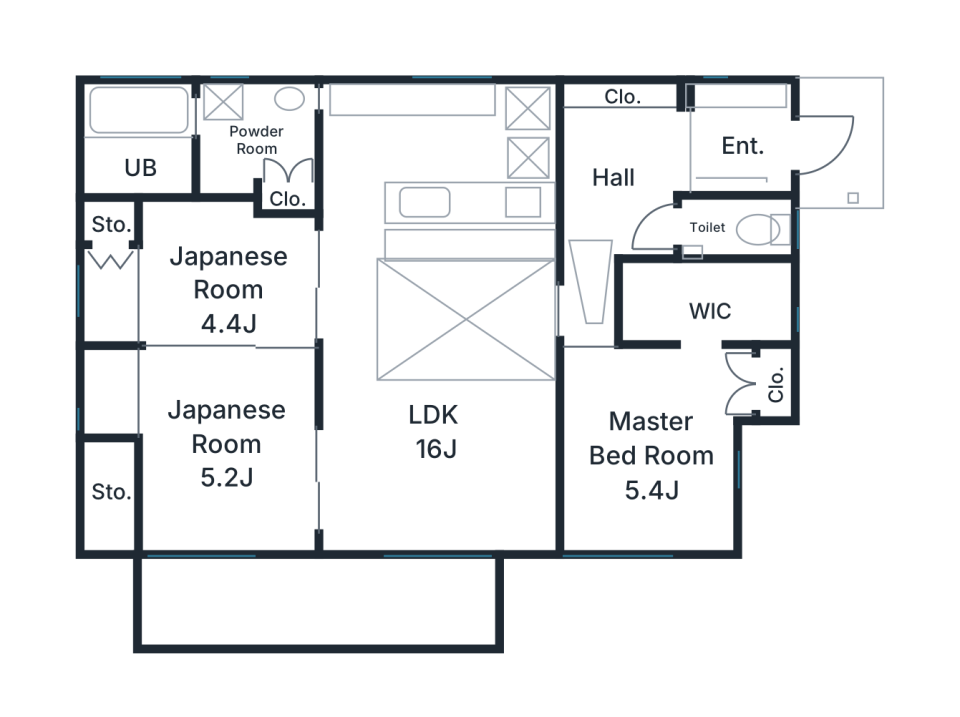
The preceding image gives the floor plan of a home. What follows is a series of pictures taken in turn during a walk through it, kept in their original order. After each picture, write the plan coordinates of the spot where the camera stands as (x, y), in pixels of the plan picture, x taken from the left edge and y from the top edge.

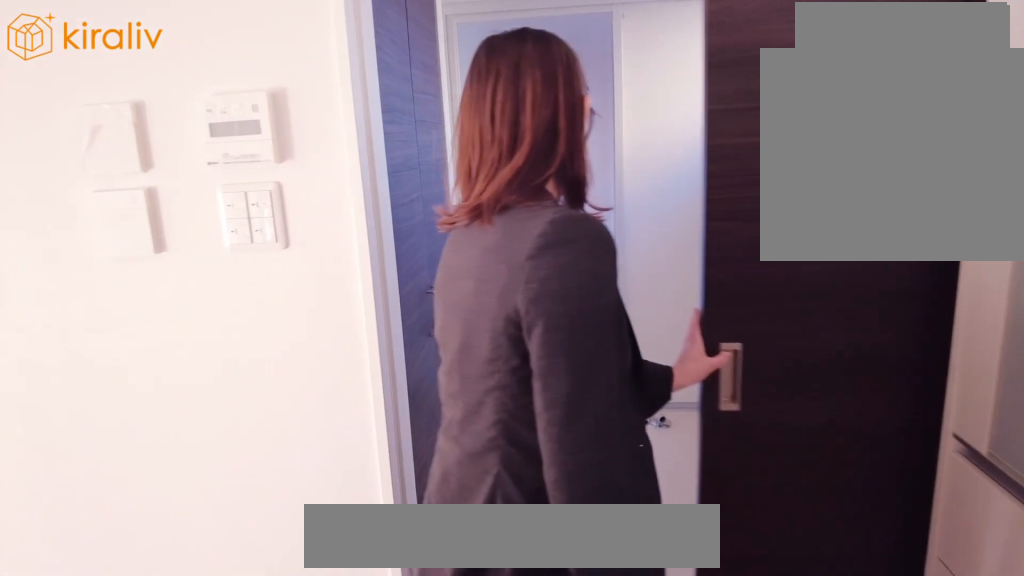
(318, 172)
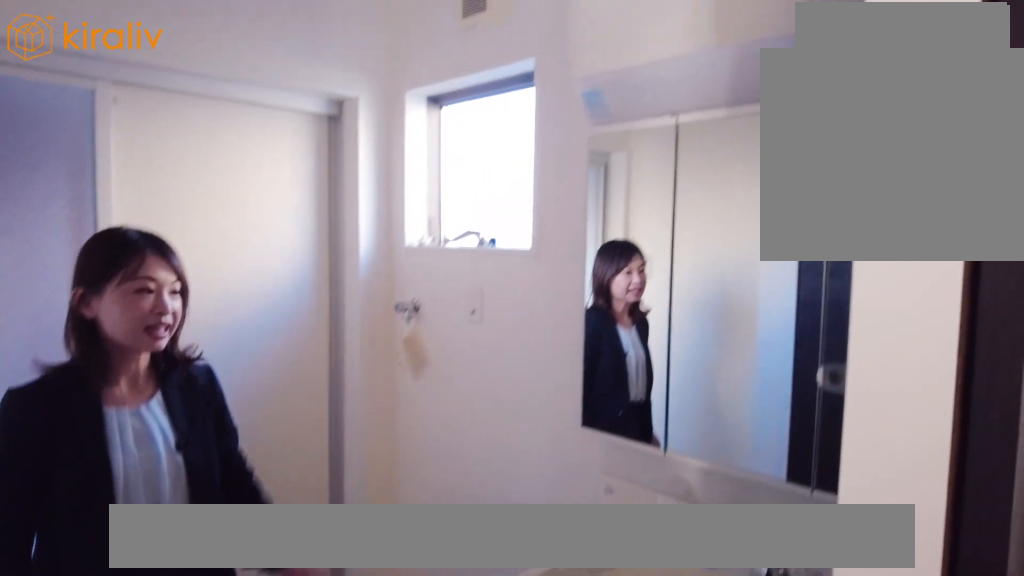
(260, 166)
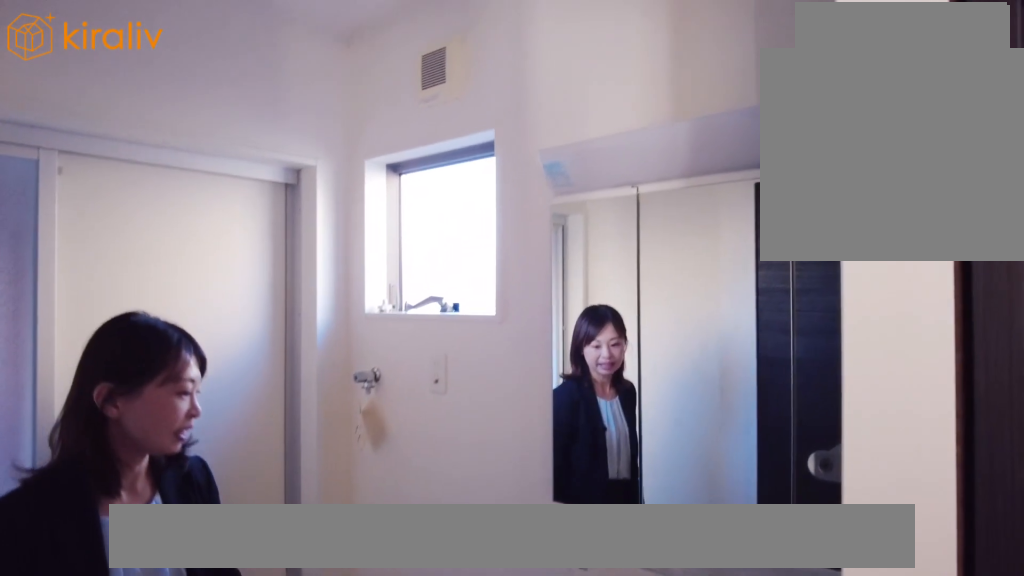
(261, 164)
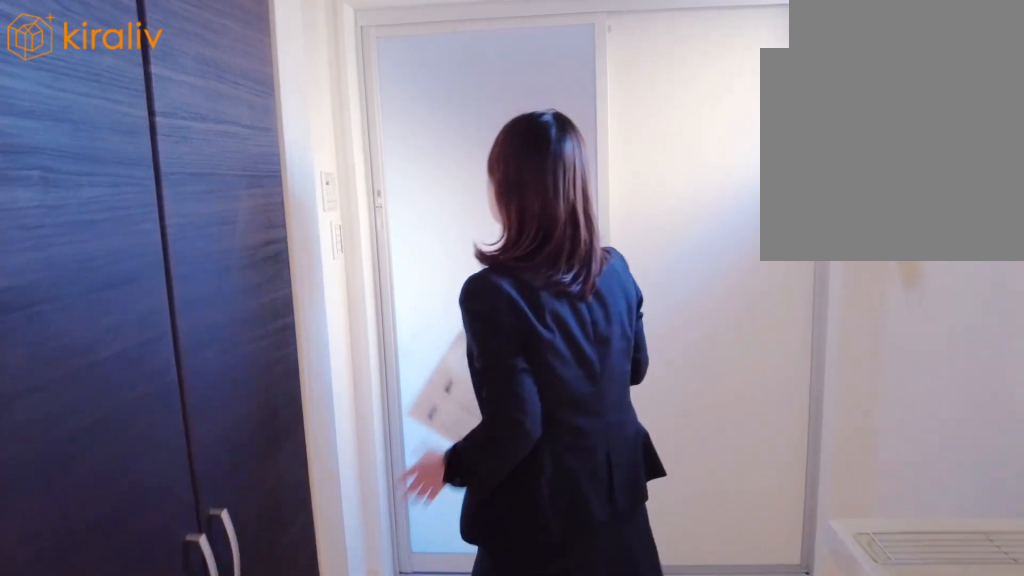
(209, 170)
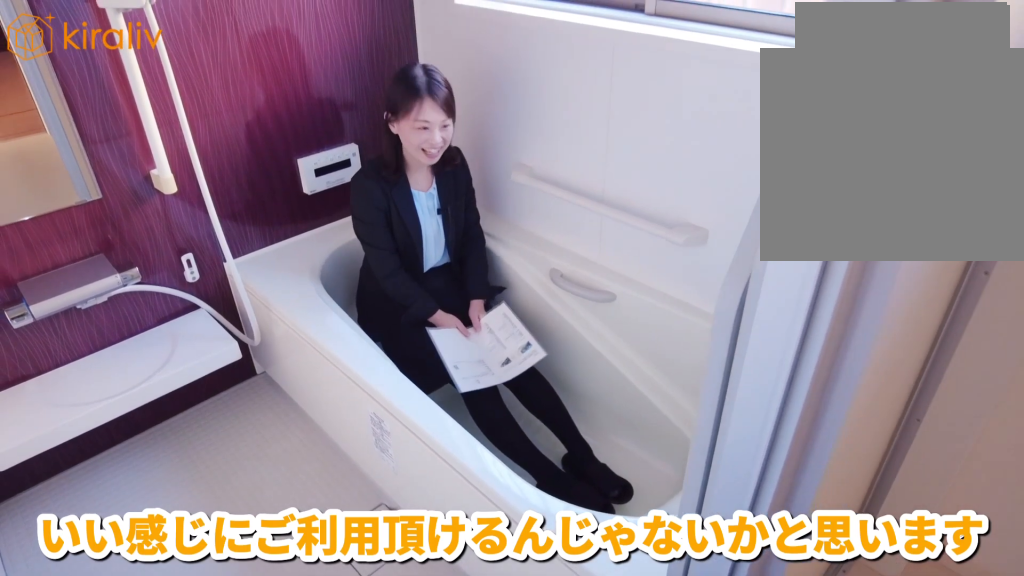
(147, 168)
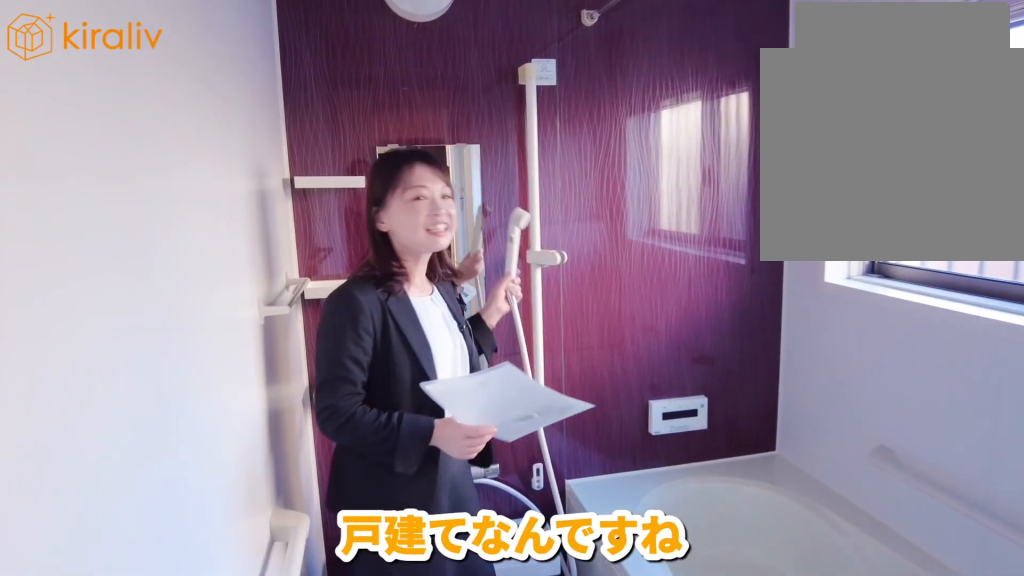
(147, 170)
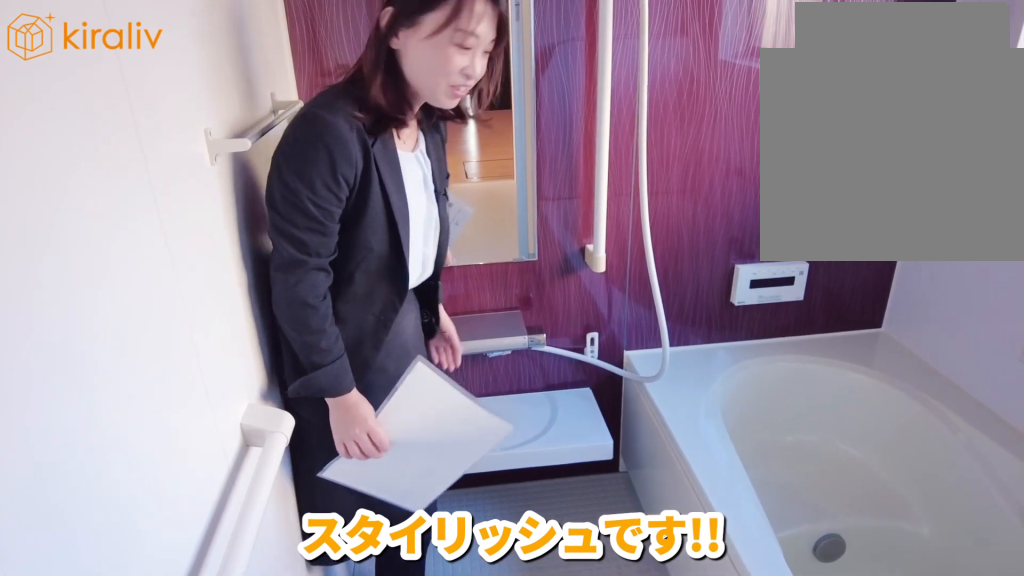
(146, 168)
